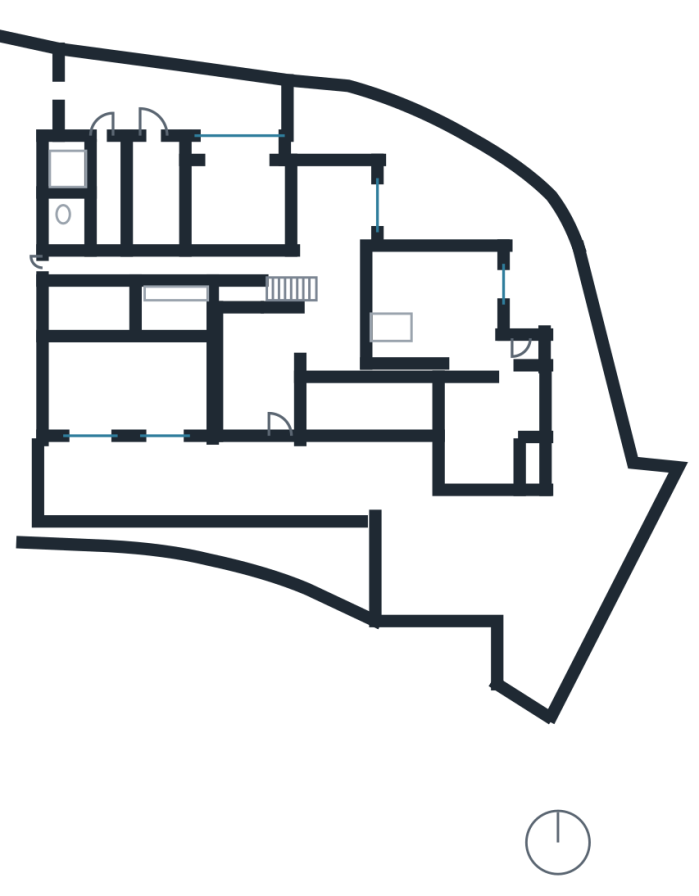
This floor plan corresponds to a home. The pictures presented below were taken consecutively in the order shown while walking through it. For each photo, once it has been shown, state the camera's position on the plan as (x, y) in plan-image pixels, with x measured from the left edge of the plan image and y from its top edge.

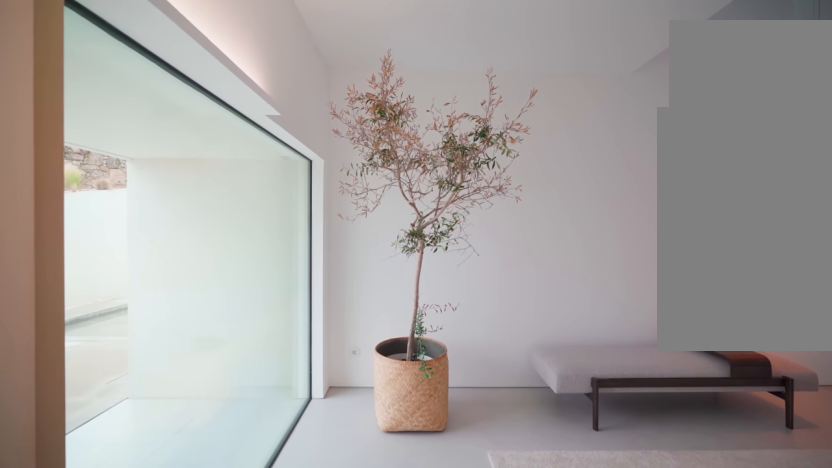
(280, 418)
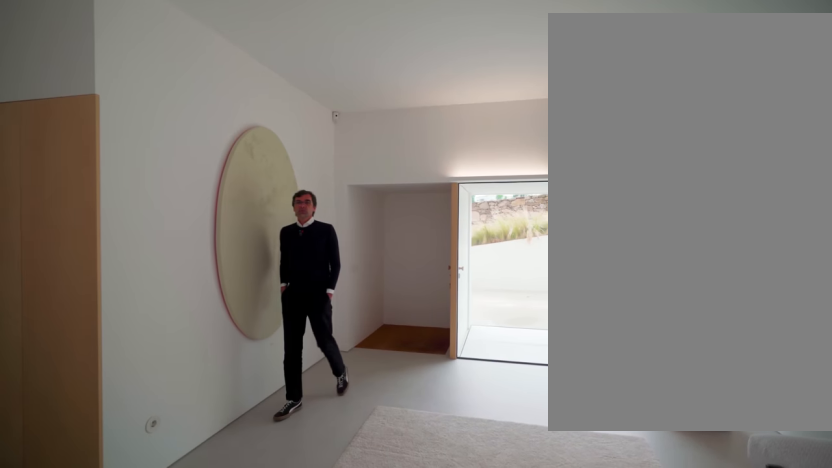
(244, 328)
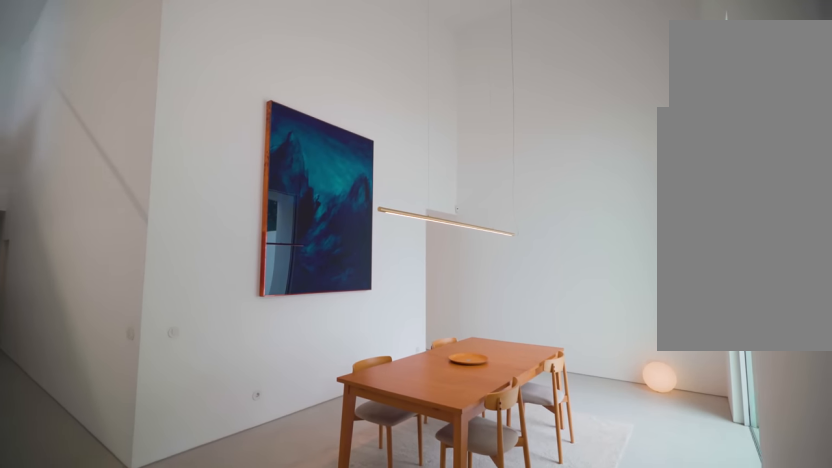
(346, 288)
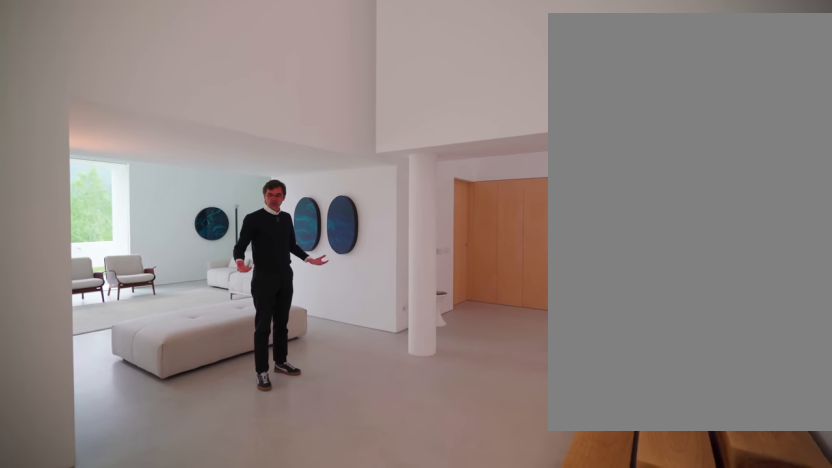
(328, 263)
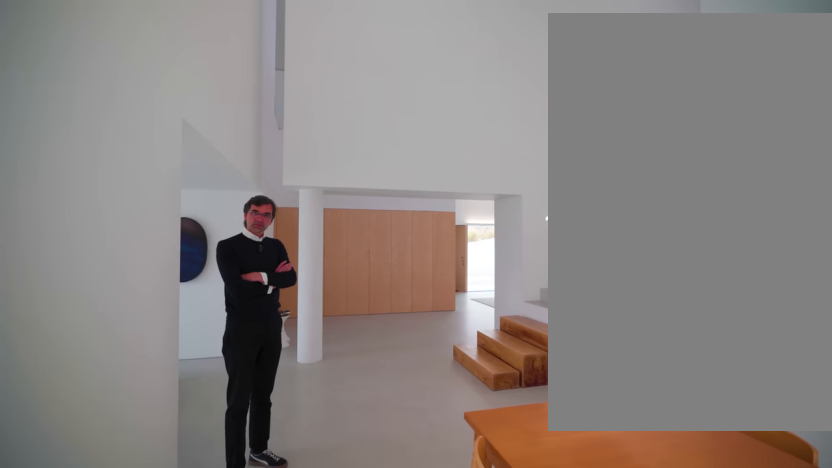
(333, 177)
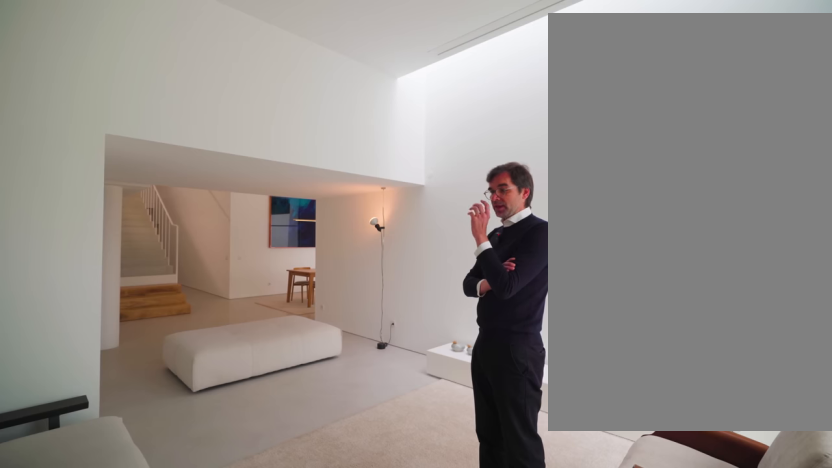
(474, 354)
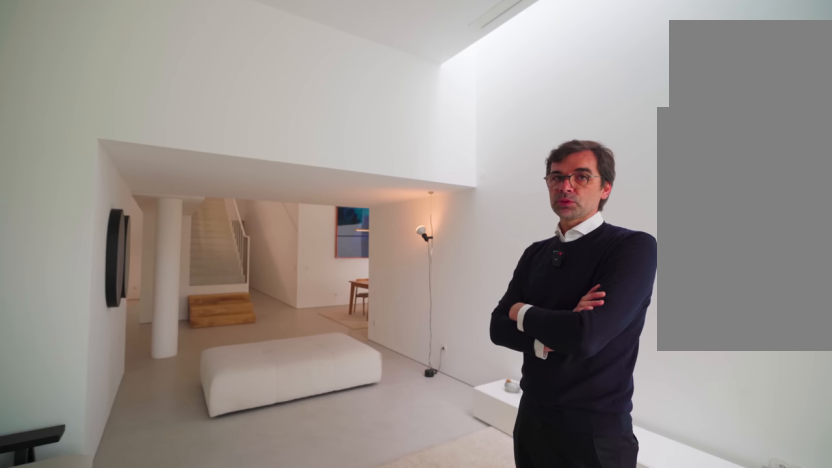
(480, 324)
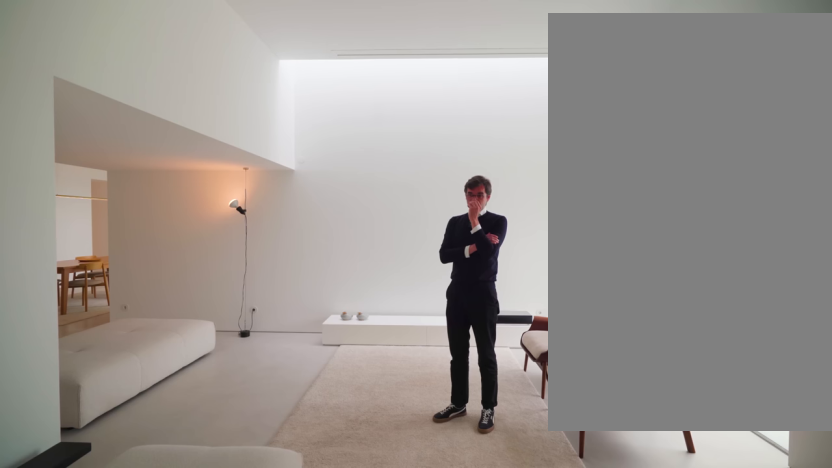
(462, 317)
